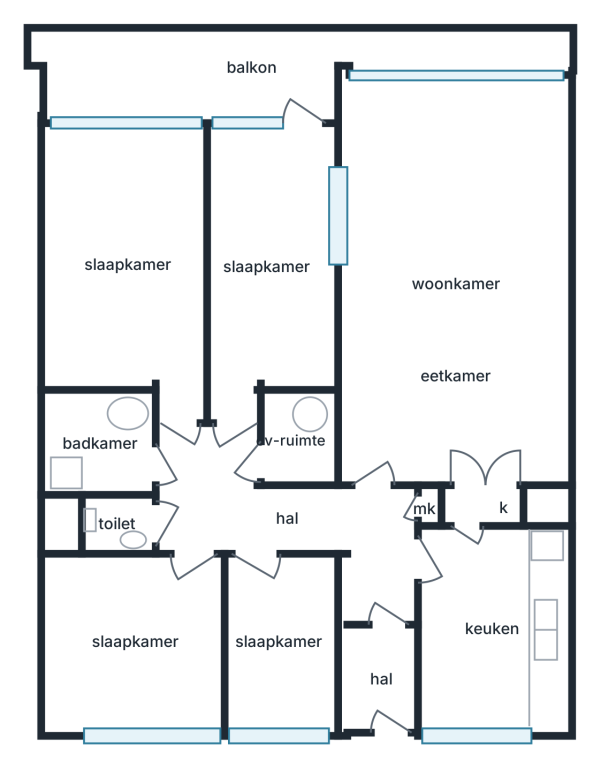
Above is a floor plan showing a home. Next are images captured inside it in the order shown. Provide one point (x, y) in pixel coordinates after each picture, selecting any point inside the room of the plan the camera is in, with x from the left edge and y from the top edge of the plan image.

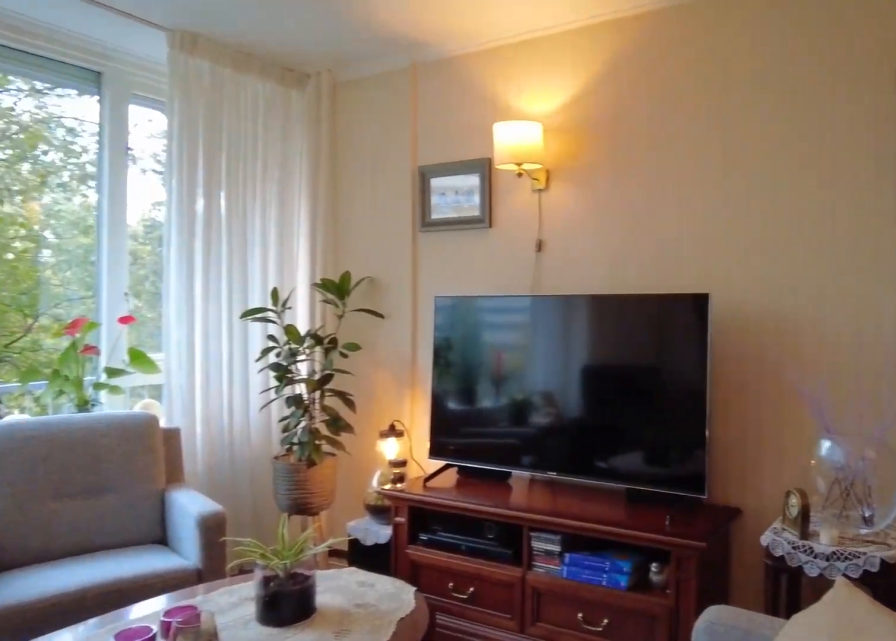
(454, 282)
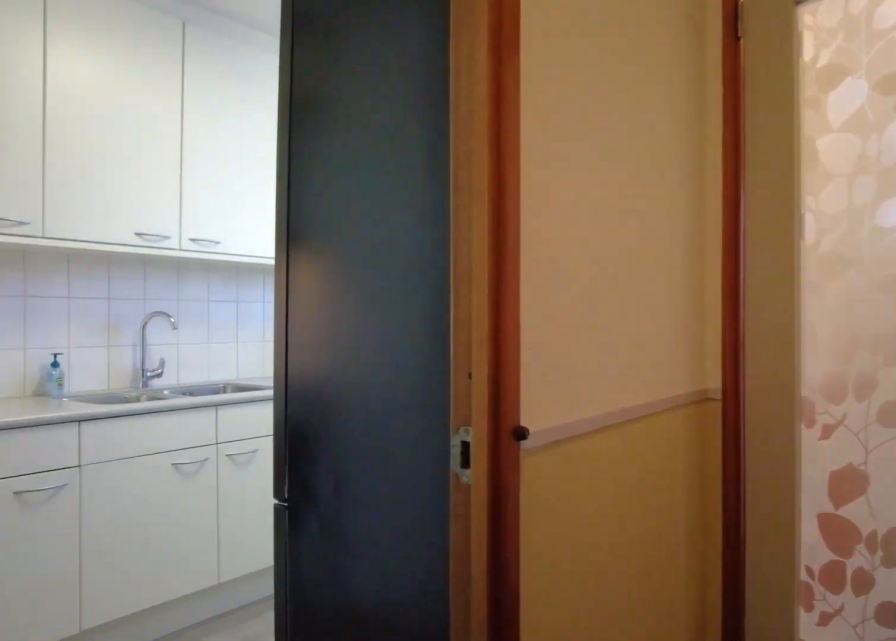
(306, 550)
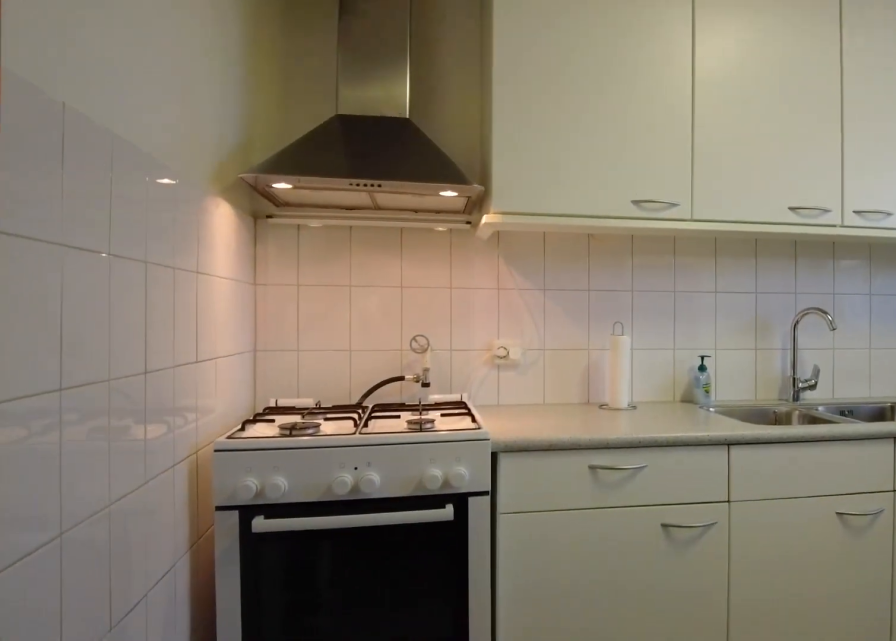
(491, 629)
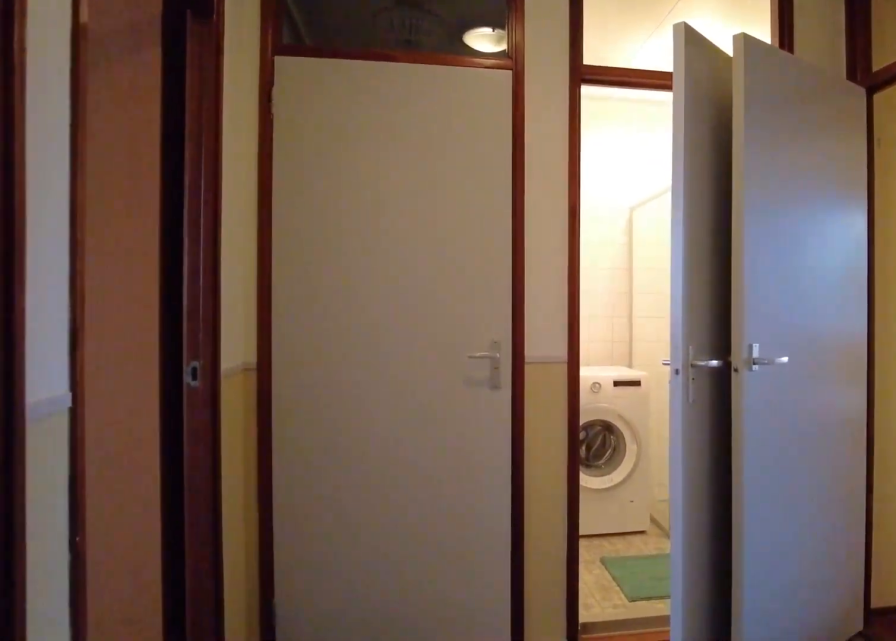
(306, 550)
